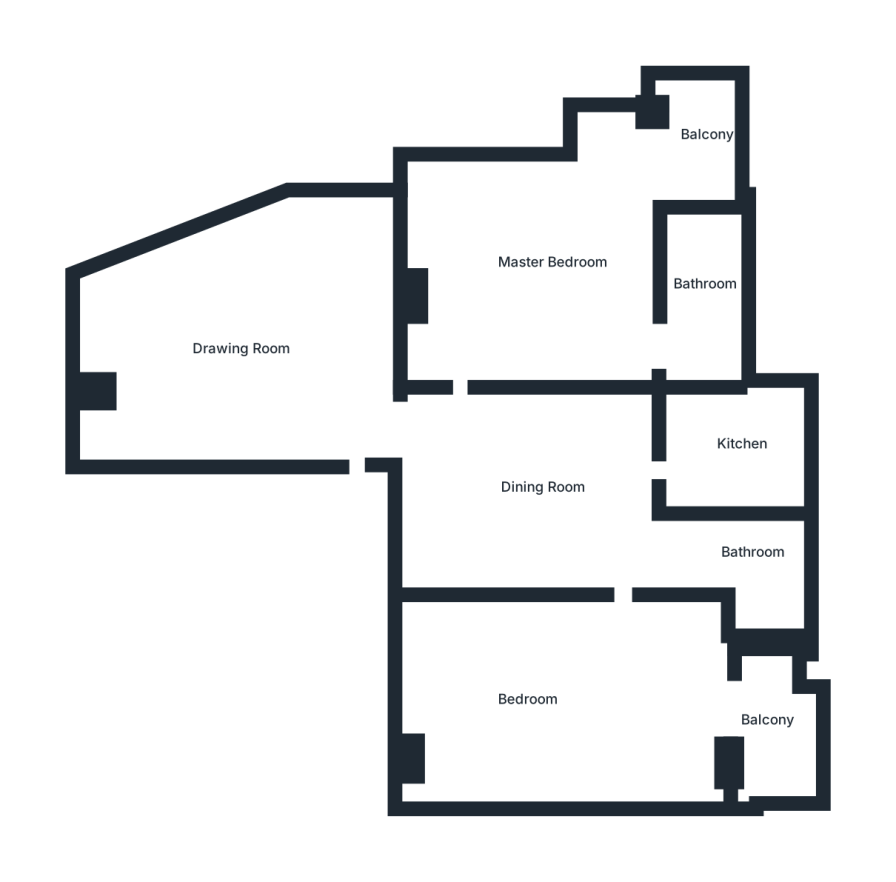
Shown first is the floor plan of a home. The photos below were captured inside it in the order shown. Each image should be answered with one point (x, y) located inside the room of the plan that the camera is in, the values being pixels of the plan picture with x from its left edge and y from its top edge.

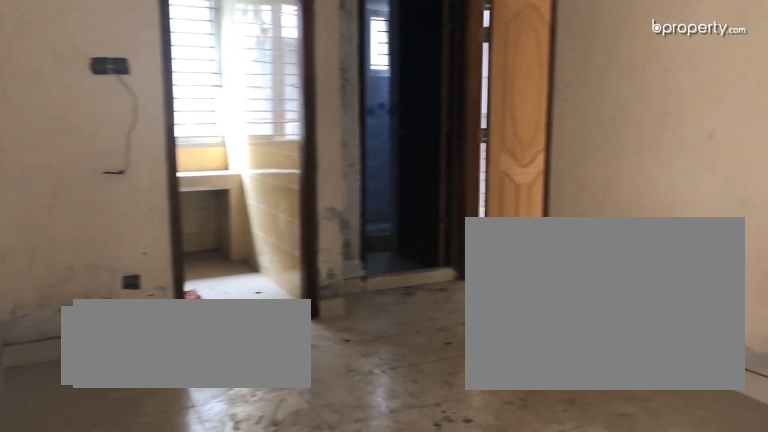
(516, 505)
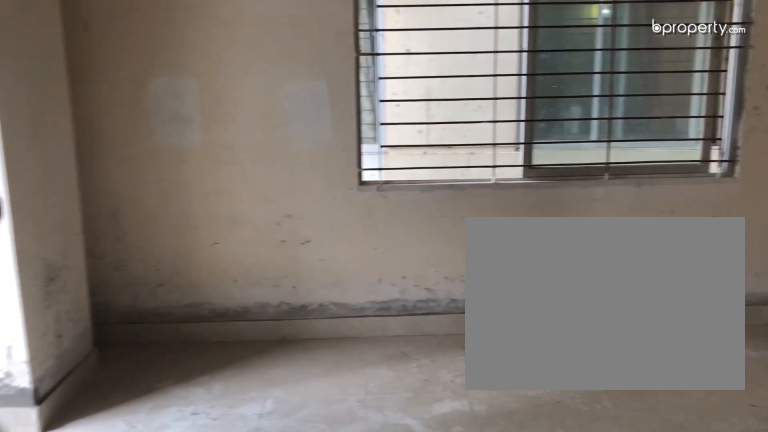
(590, 688)
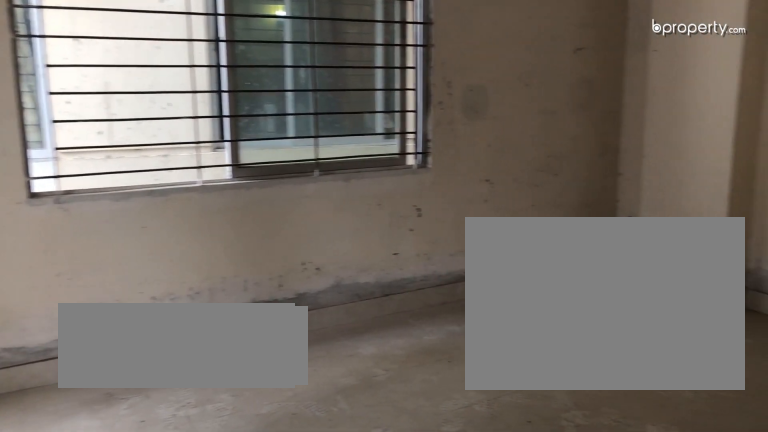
(590, 688)
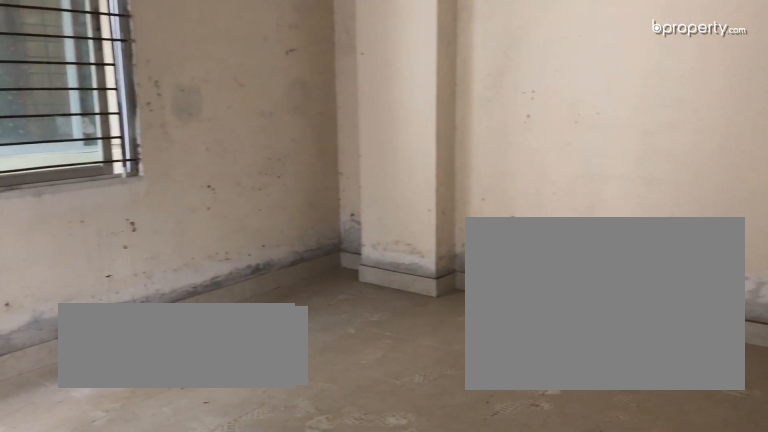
(590, 688)
